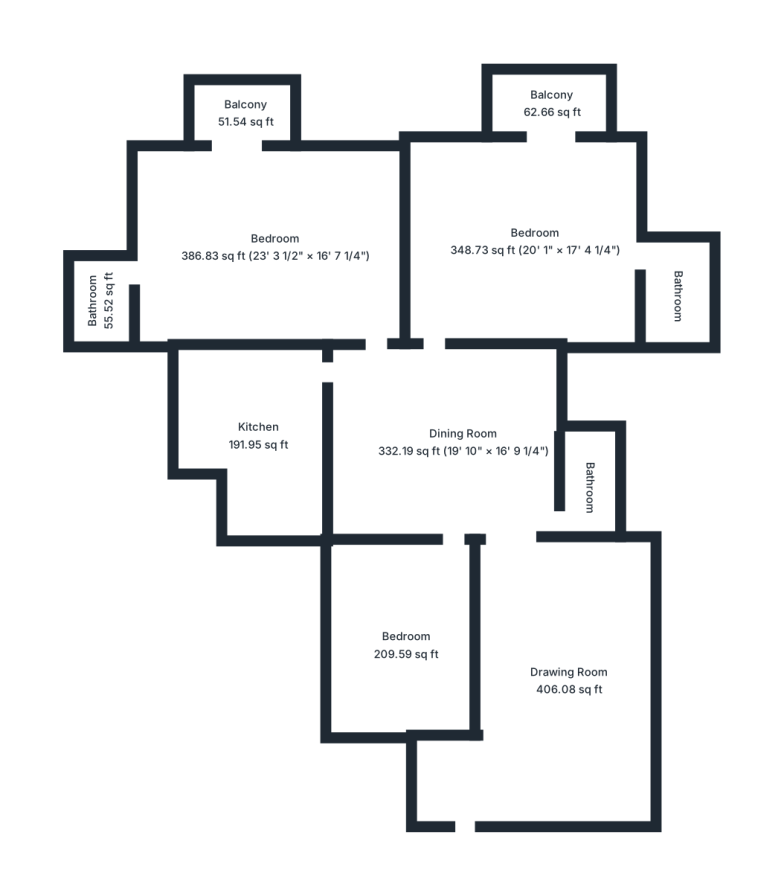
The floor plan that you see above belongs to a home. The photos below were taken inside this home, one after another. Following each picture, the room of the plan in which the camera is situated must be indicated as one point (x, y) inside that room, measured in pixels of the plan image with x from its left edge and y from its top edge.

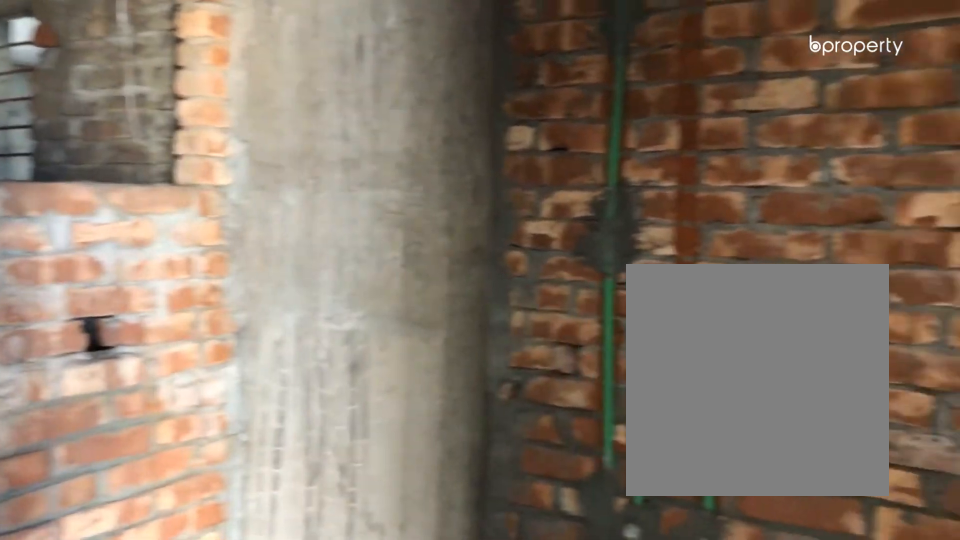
(106, 298)
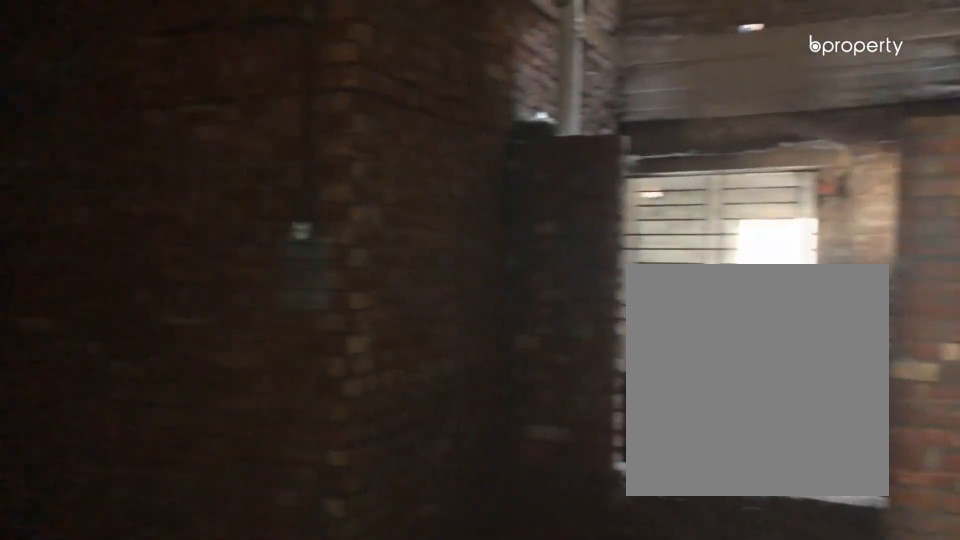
(263, 434)
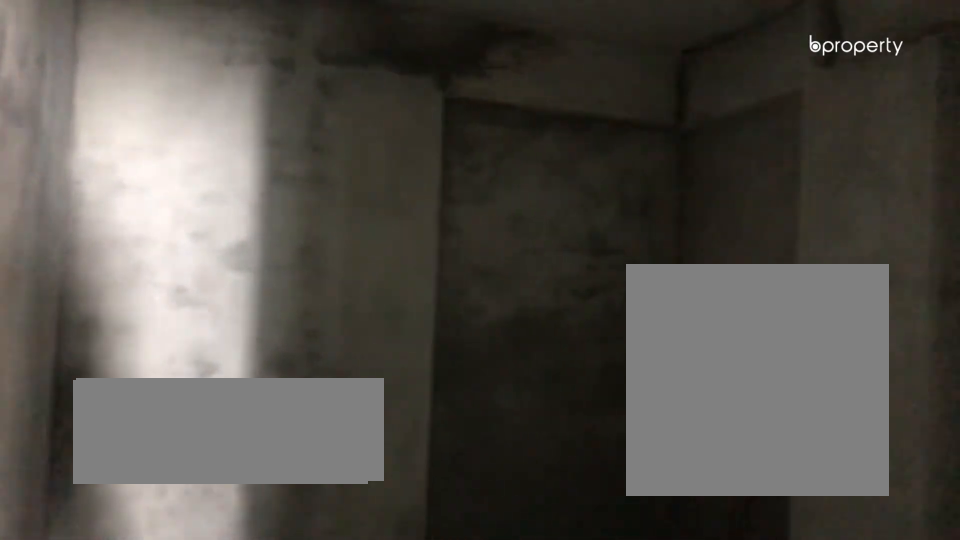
(409, 648)
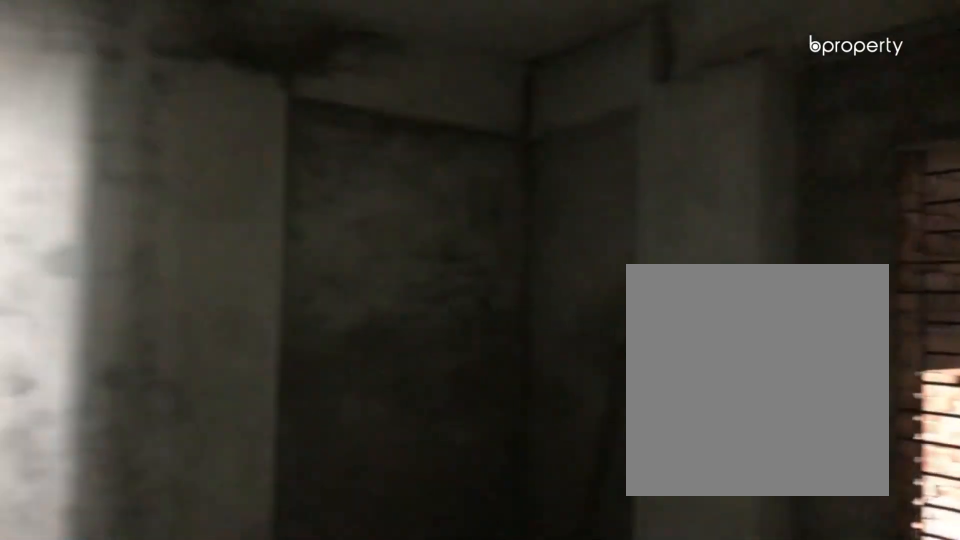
(409, 648)
